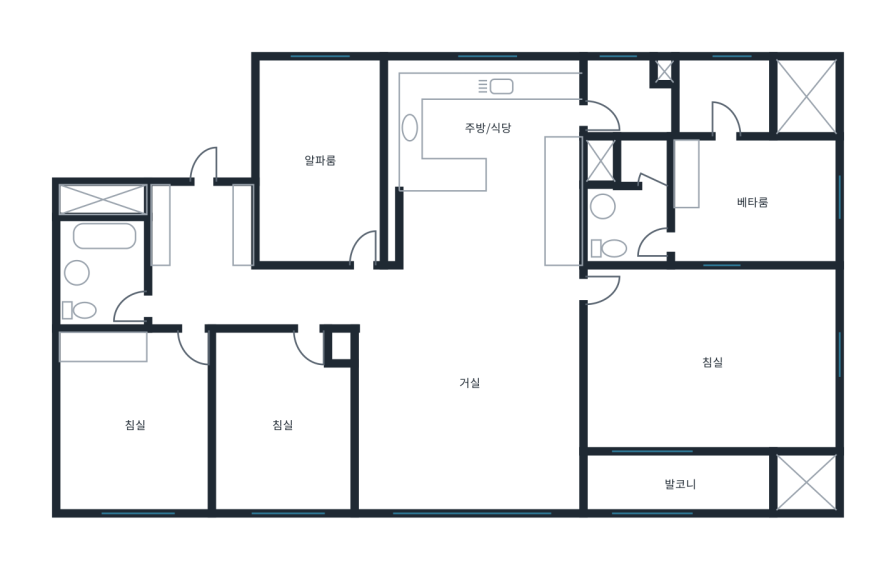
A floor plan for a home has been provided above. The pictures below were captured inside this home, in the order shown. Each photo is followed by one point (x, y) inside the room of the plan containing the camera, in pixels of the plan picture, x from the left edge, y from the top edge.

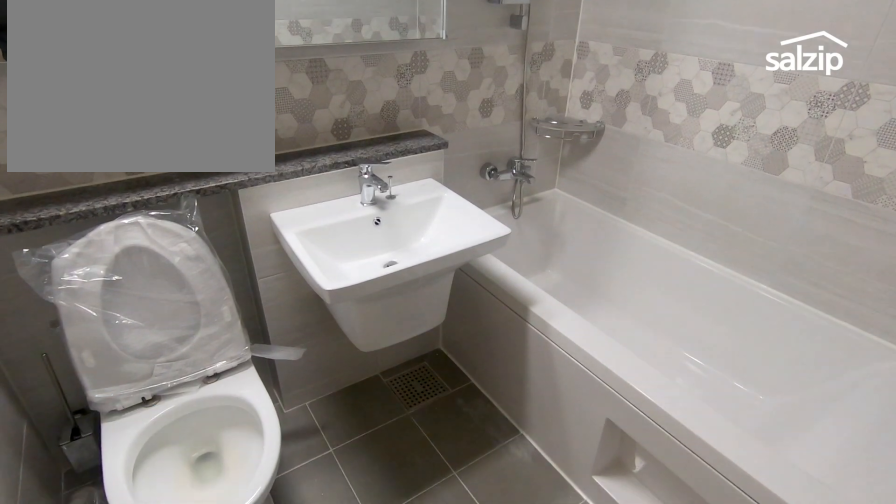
(104, 277)
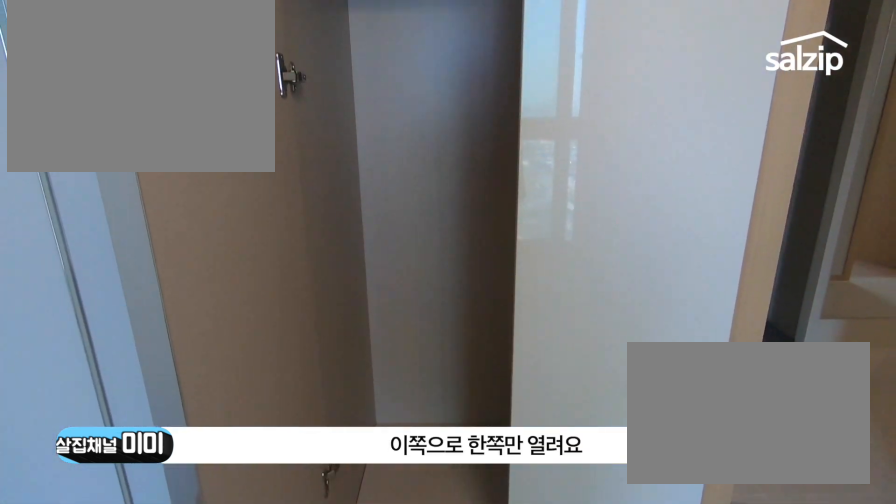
(136, 421)
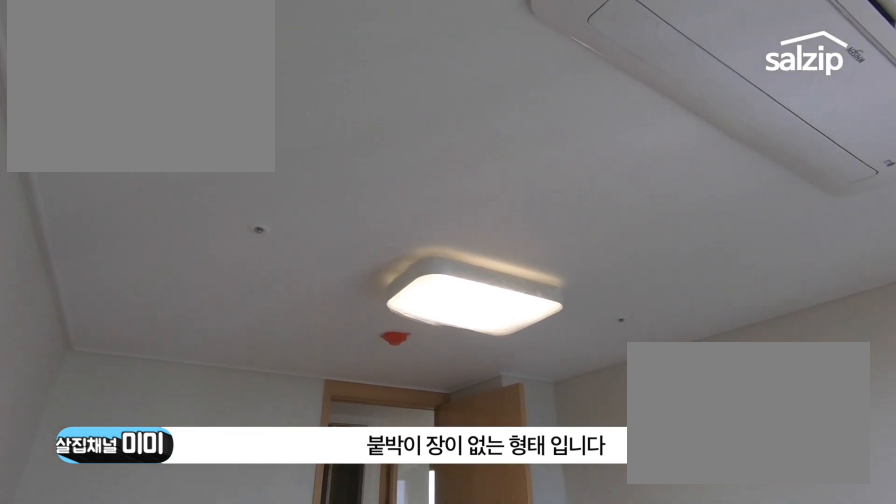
(281, 420)
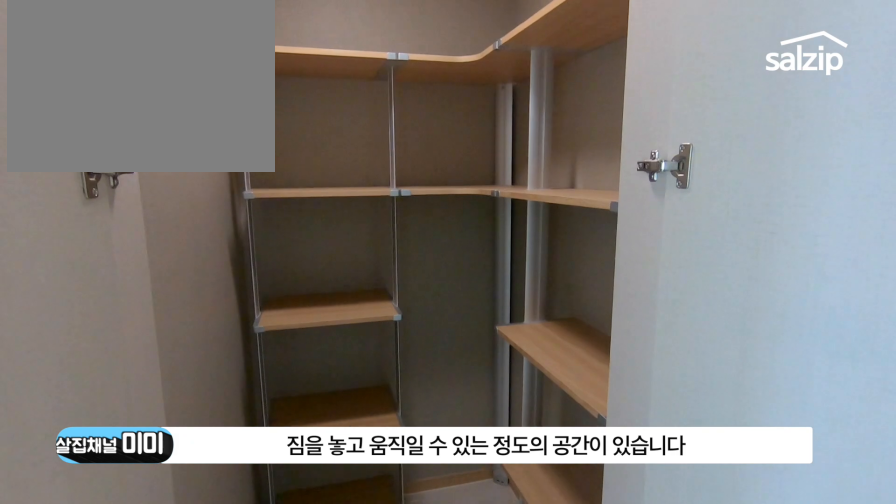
(321, 163)
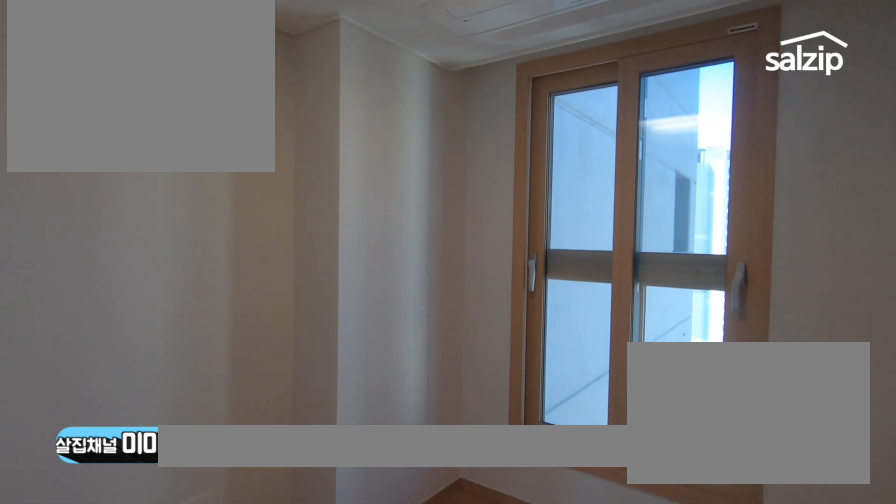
(321, 163)
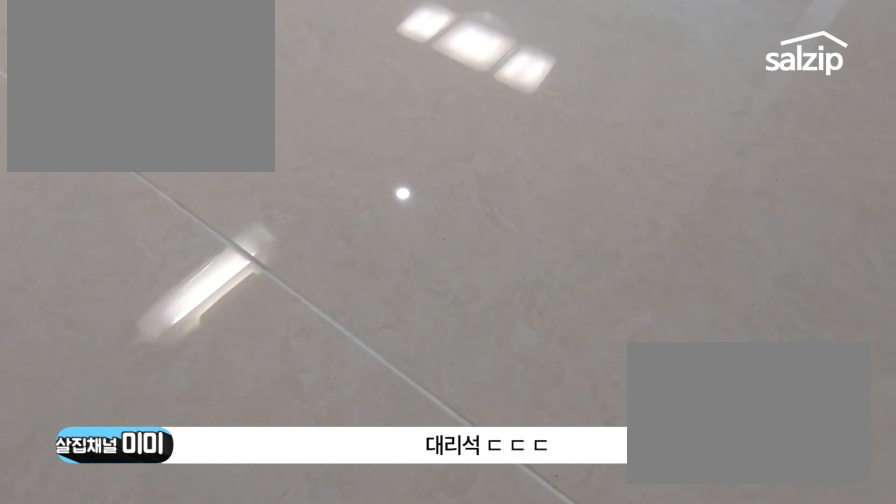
(472, 400)
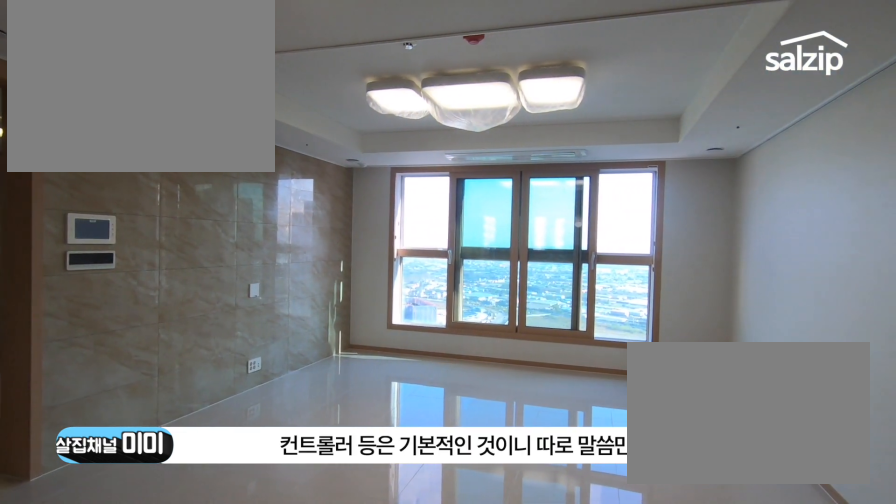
(433, 354)
